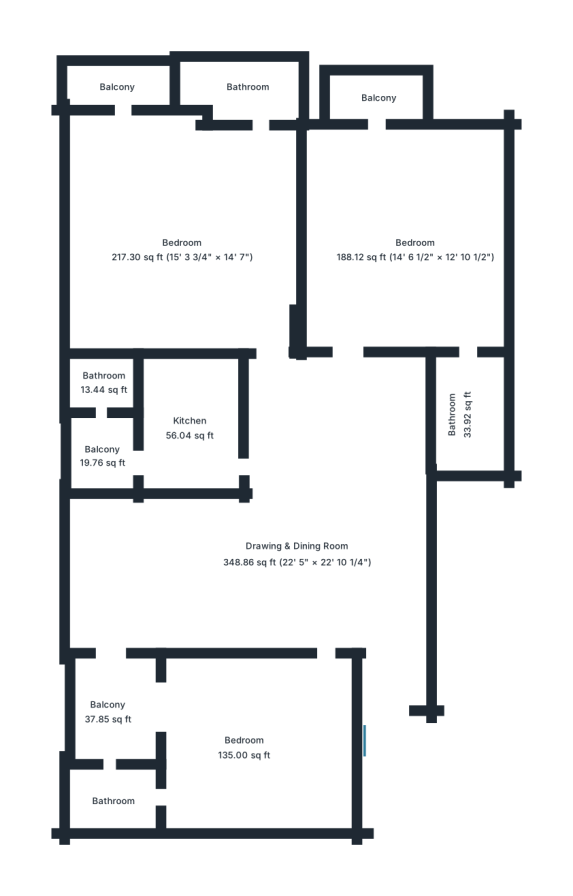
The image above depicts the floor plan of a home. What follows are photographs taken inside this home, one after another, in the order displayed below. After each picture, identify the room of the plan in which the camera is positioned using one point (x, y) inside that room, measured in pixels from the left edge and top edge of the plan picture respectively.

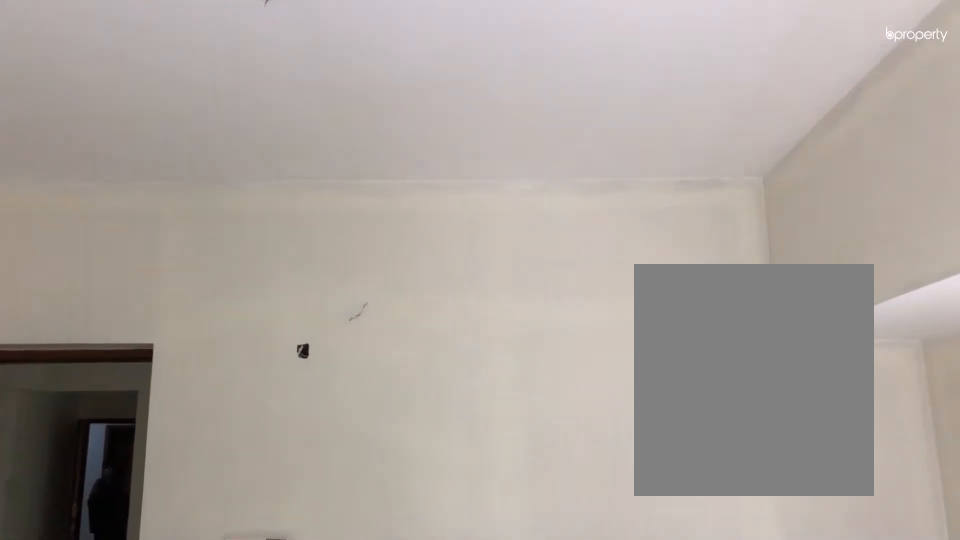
(180, 248)
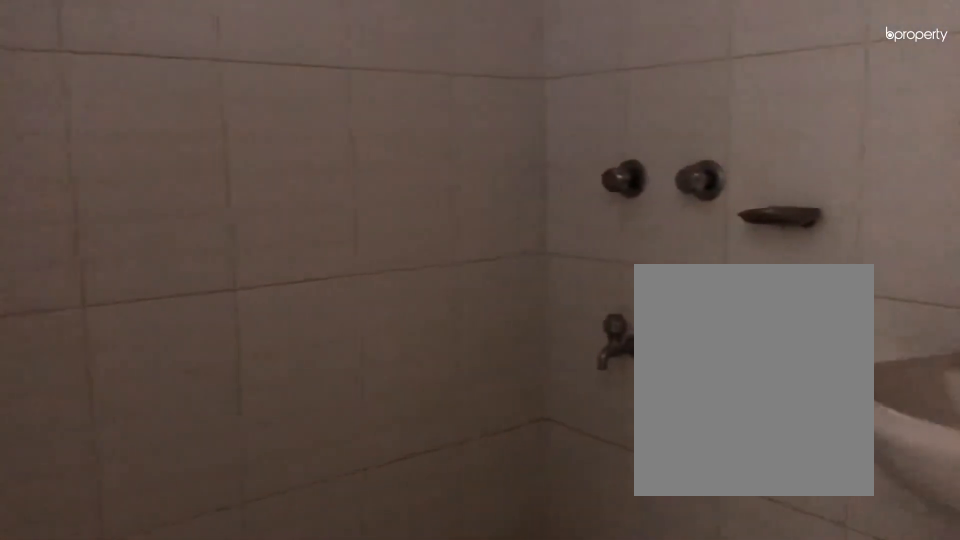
(248, 98)
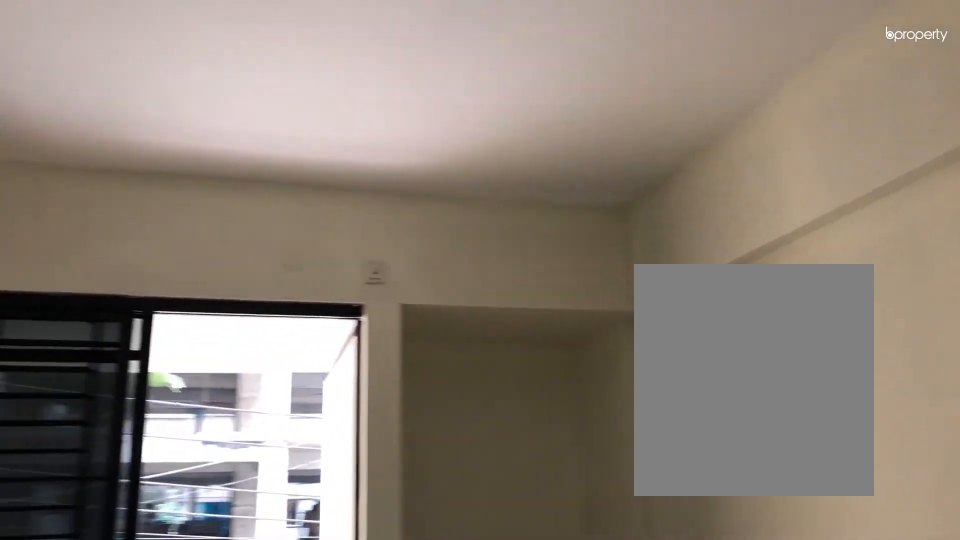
(415, 248)
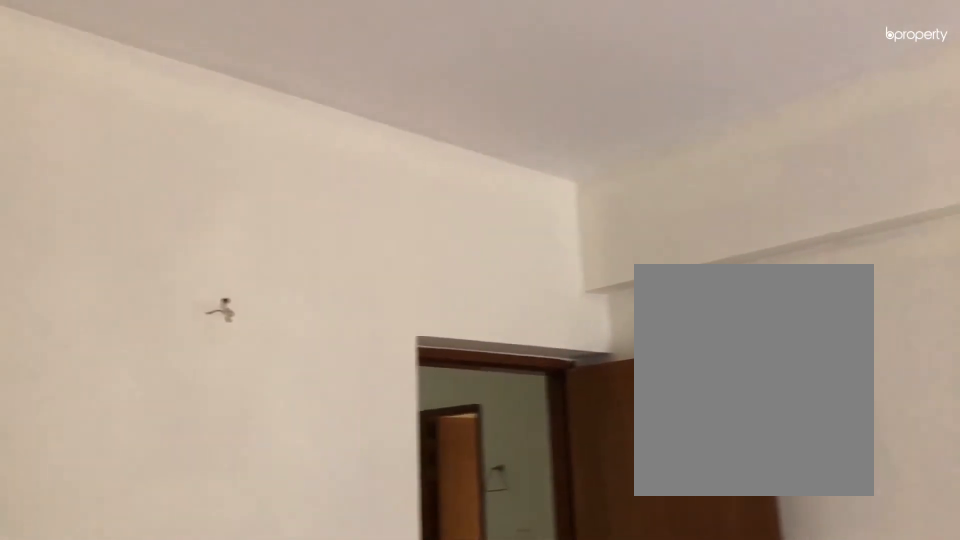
(415, 248)
